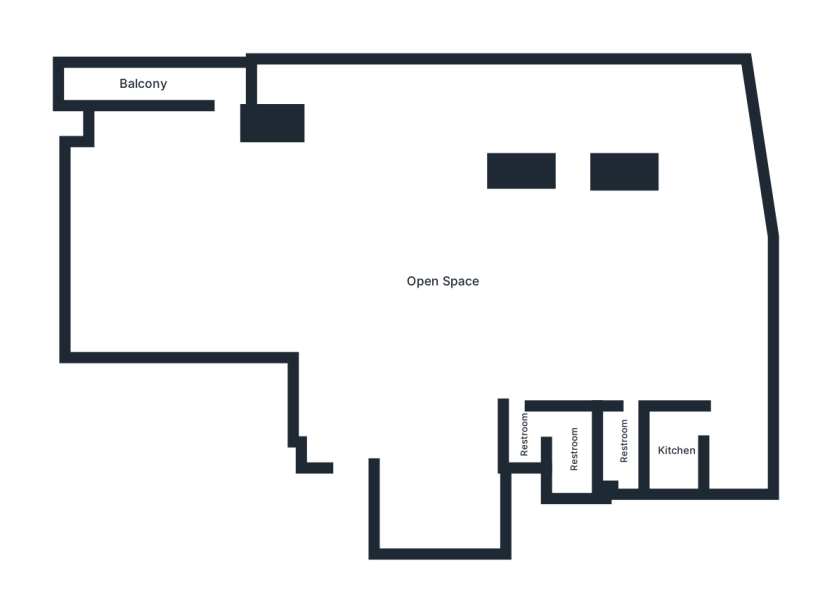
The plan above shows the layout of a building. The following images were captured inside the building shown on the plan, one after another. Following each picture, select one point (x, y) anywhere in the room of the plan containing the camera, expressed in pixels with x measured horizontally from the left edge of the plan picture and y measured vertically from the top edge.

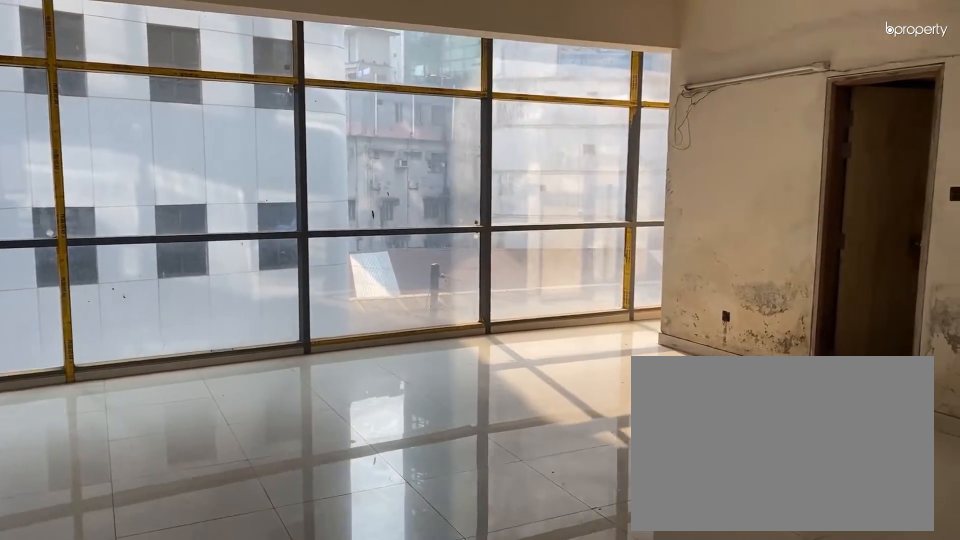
(634, 267)
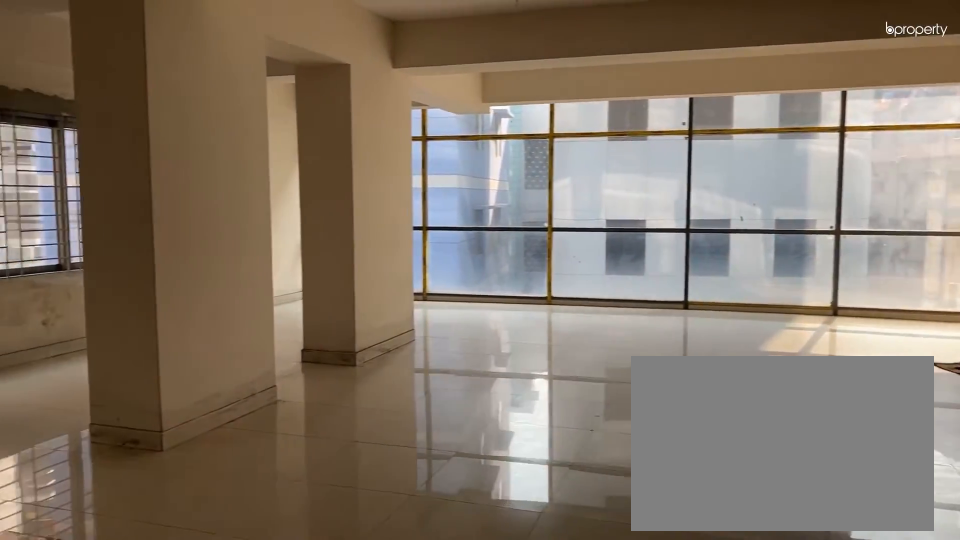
(634, 267)
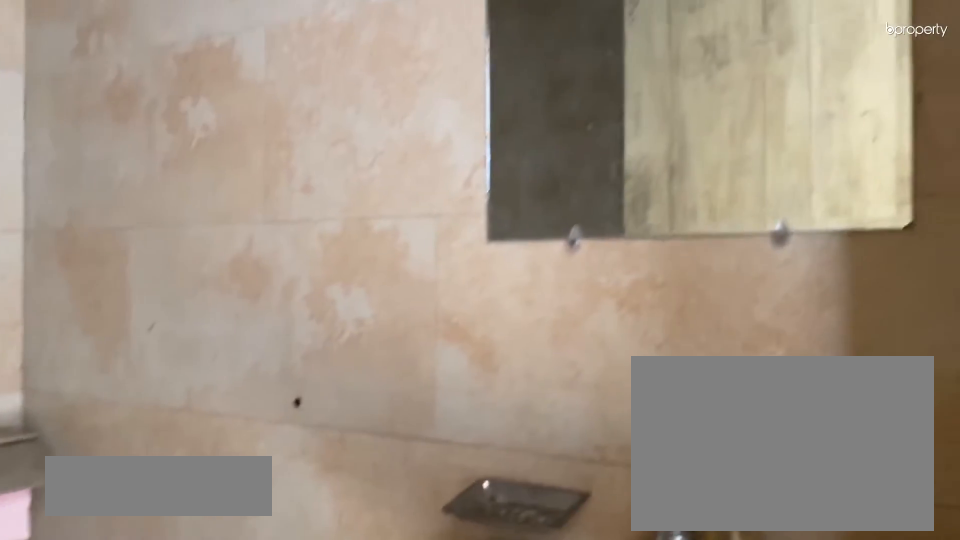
(622, 445)
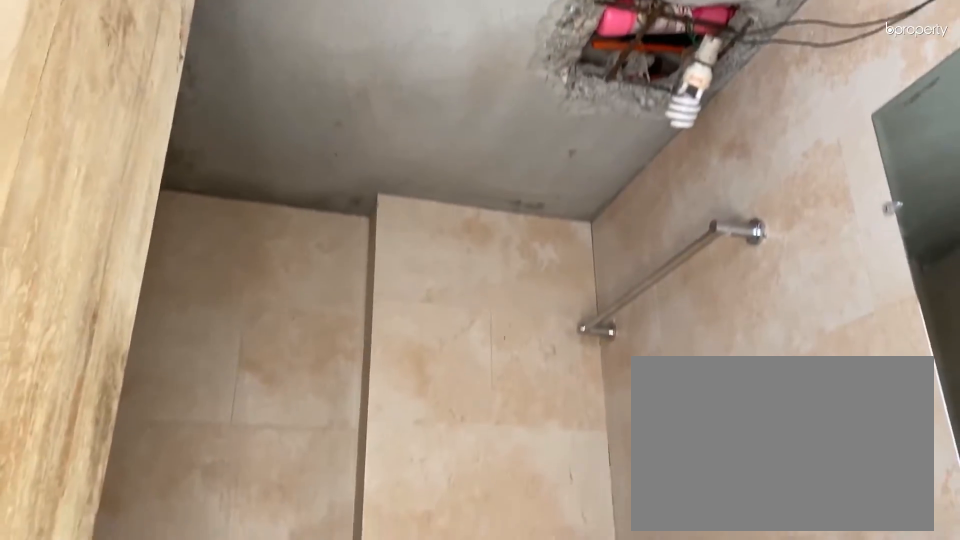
(622, 445)
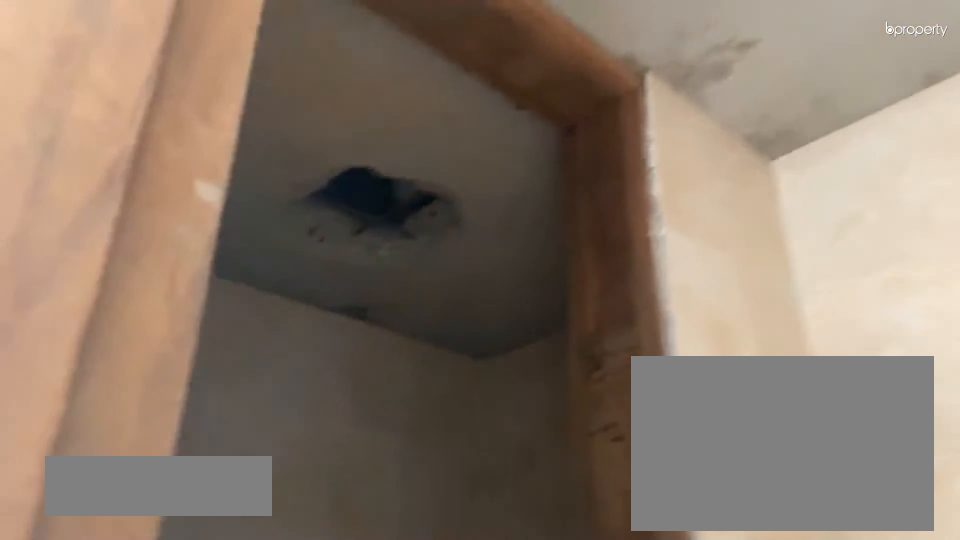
(528, 436)
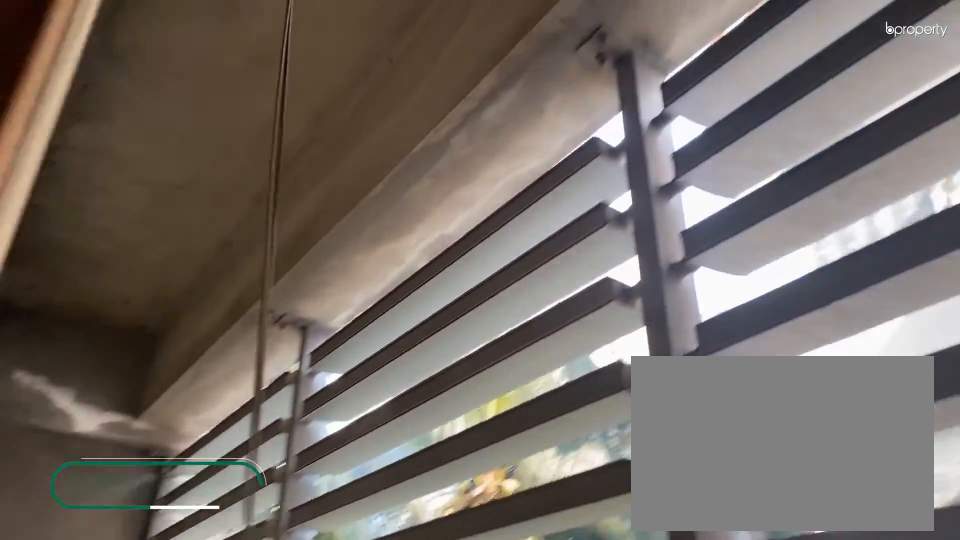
(153, 85)
